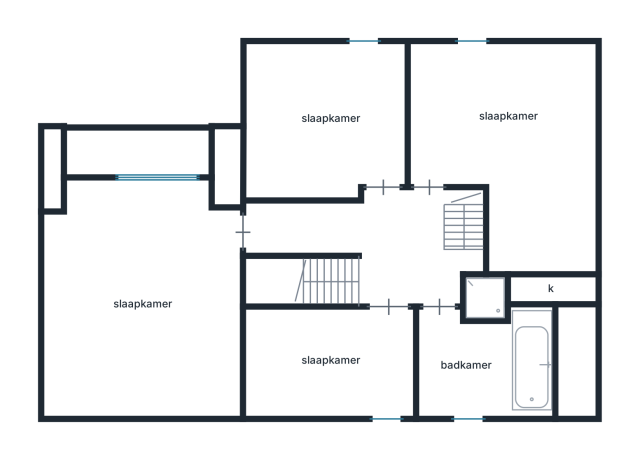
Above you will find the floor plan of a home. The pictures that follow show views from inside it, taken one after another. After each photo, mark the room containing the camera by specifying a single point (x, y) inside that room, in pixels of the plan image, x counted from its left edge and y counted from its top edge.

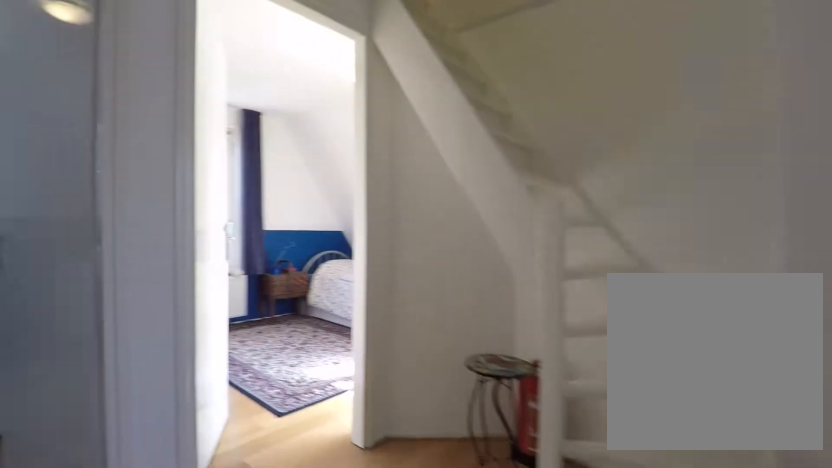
(376, 243)
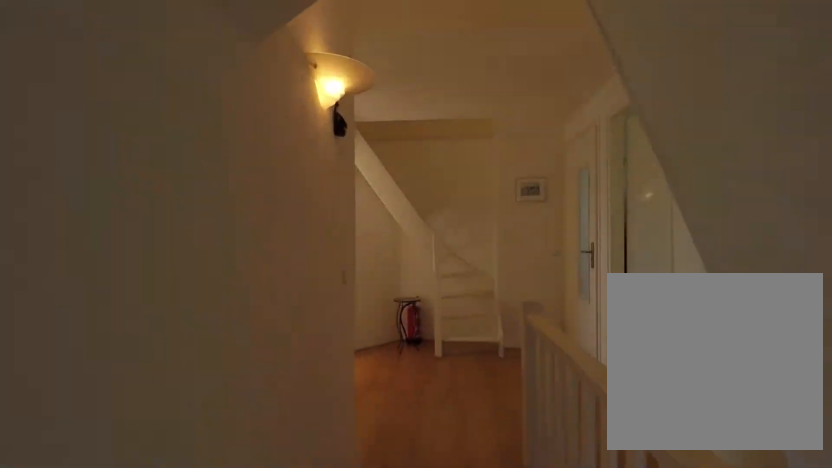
(376, 243)
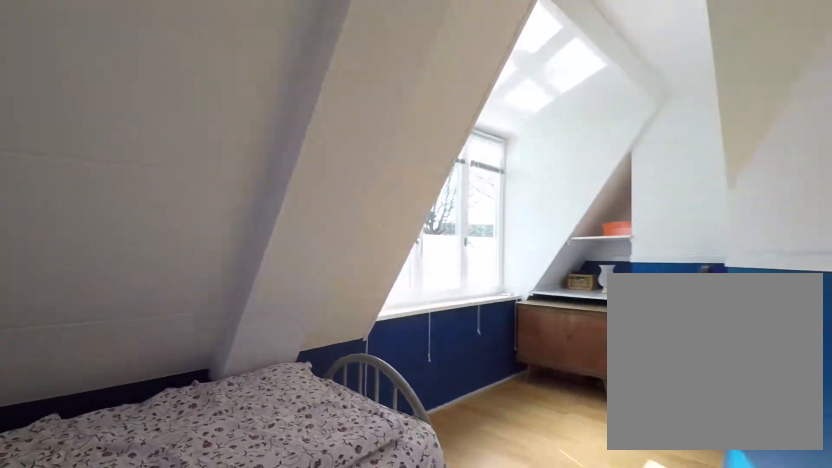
(501, 158)
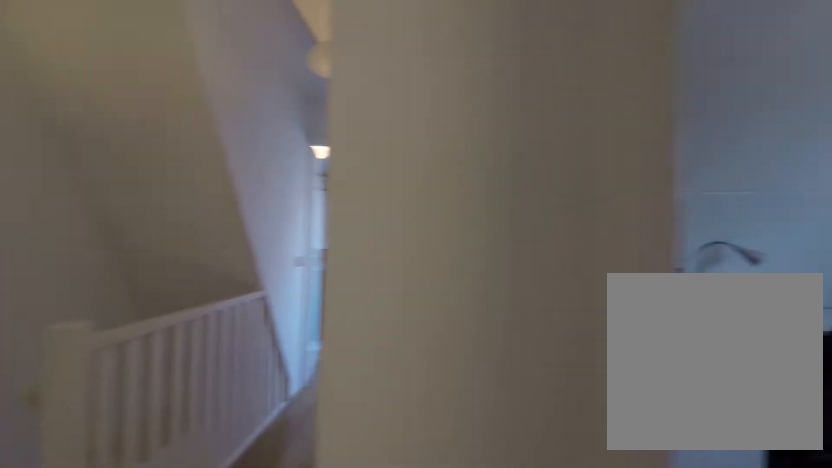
(376, 243)
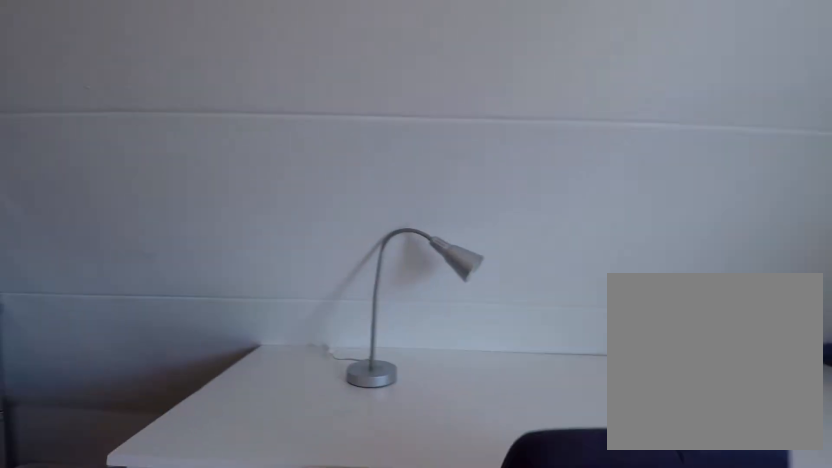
(325, 122)
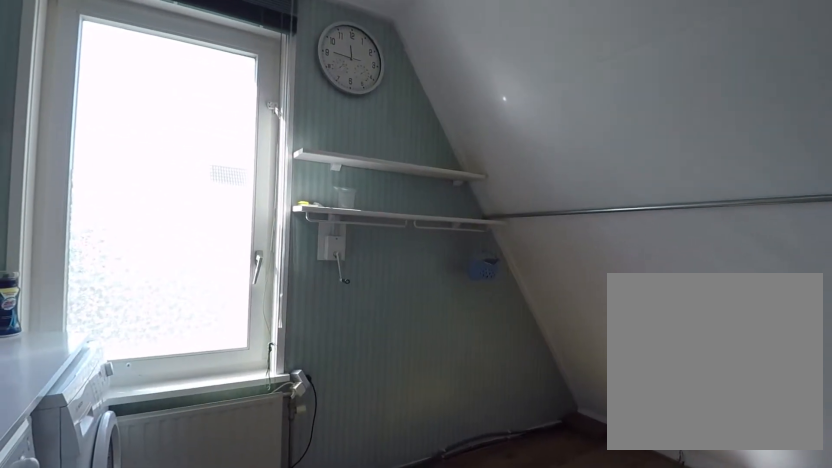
(331, 363)
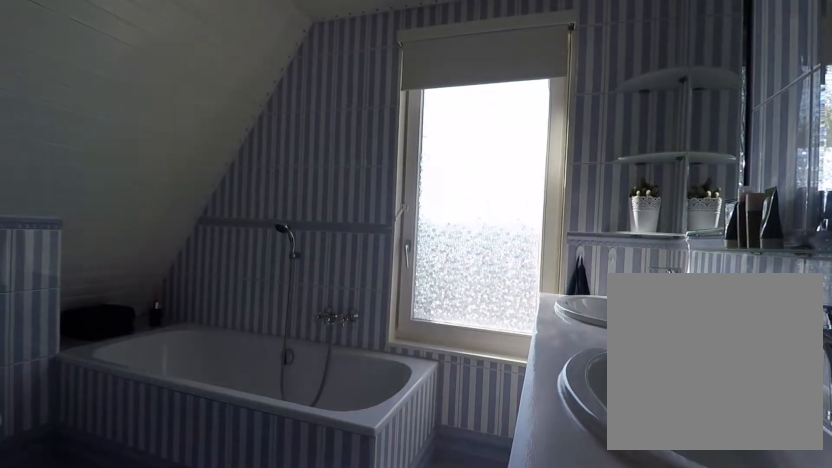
(486, 356)
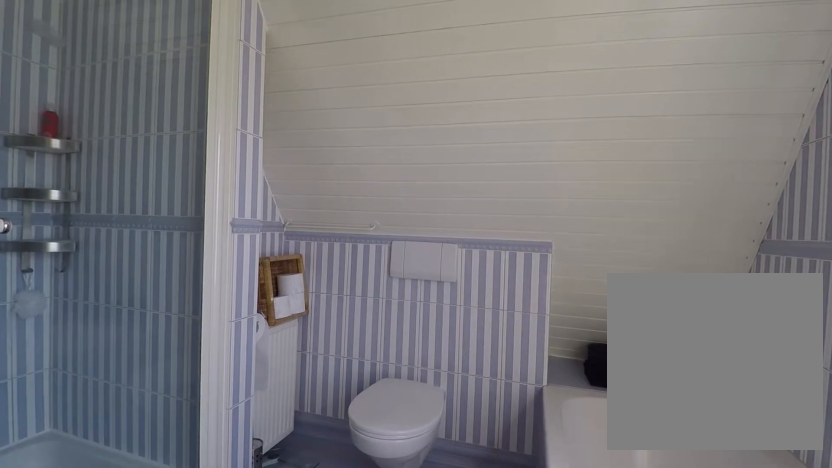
(486, 356)
